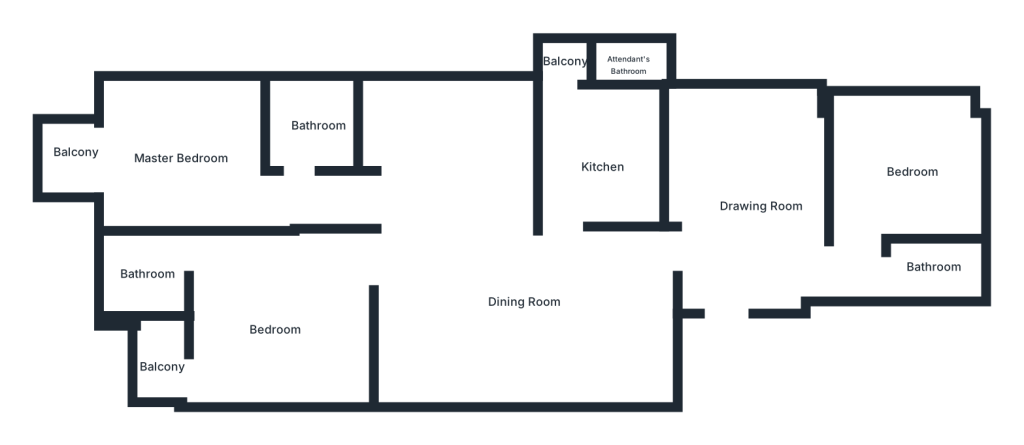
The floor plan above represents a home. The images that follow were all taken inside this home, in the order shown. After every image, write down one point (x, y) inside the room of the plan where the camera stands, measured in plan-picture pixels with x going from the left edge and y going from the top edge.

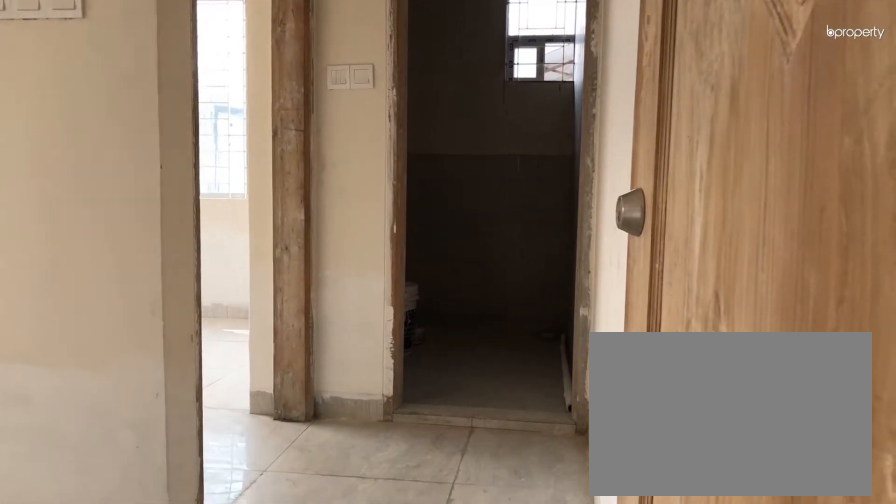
(764, 208)
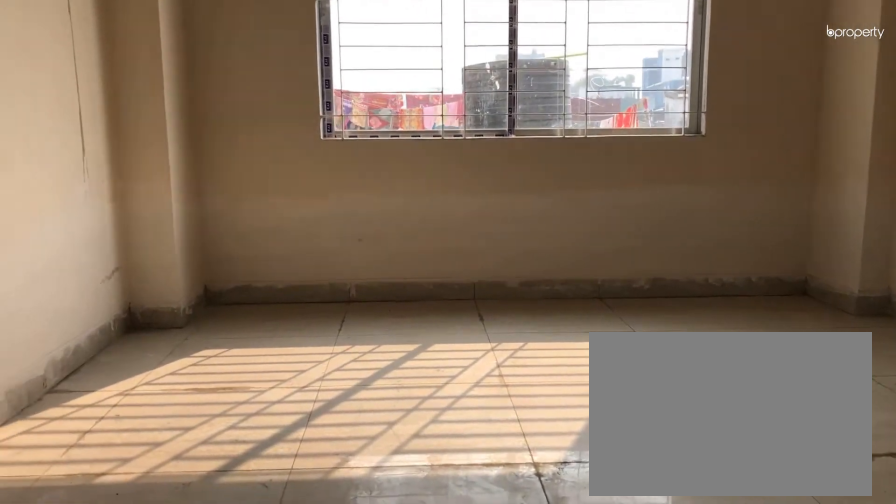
(764, 208)
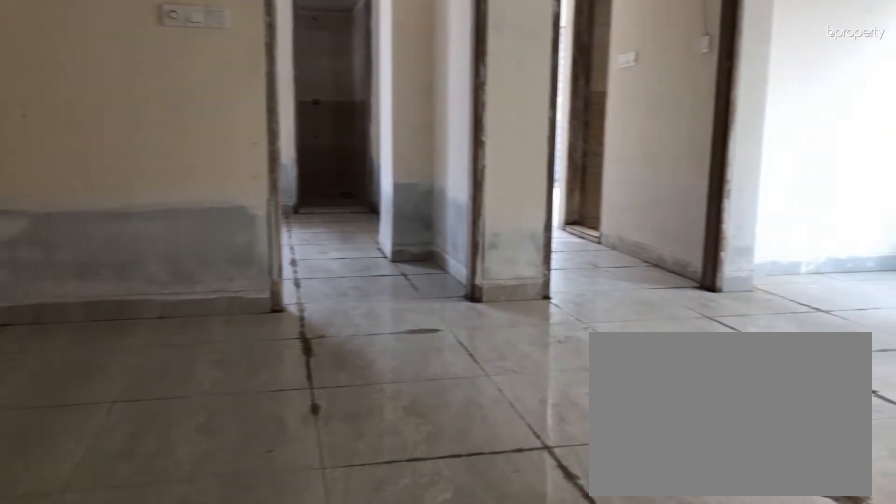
(529, 306)
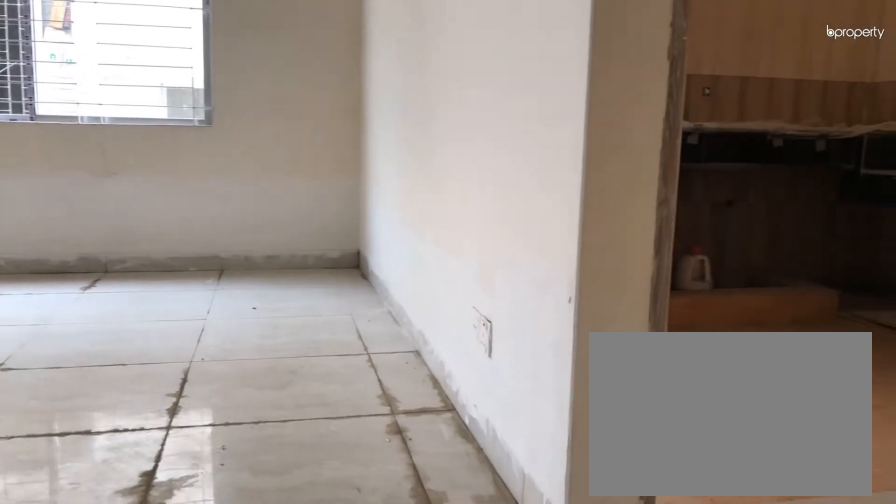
(529, 306)
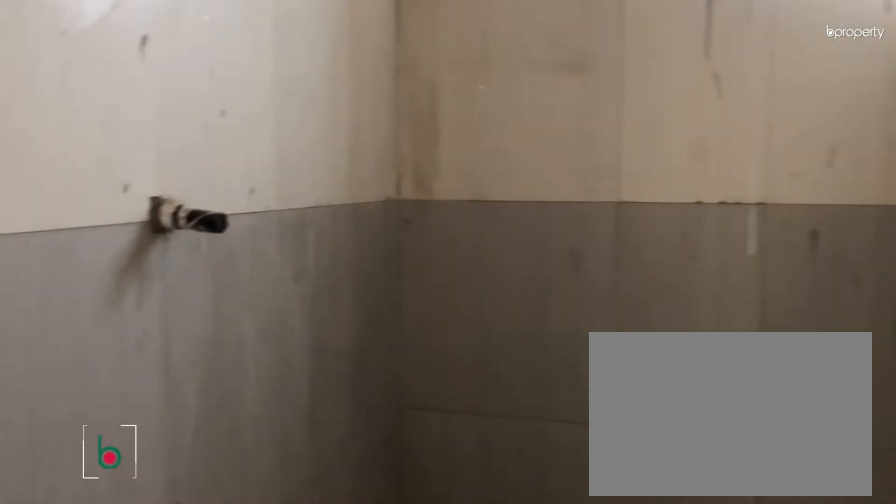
(935, 267)
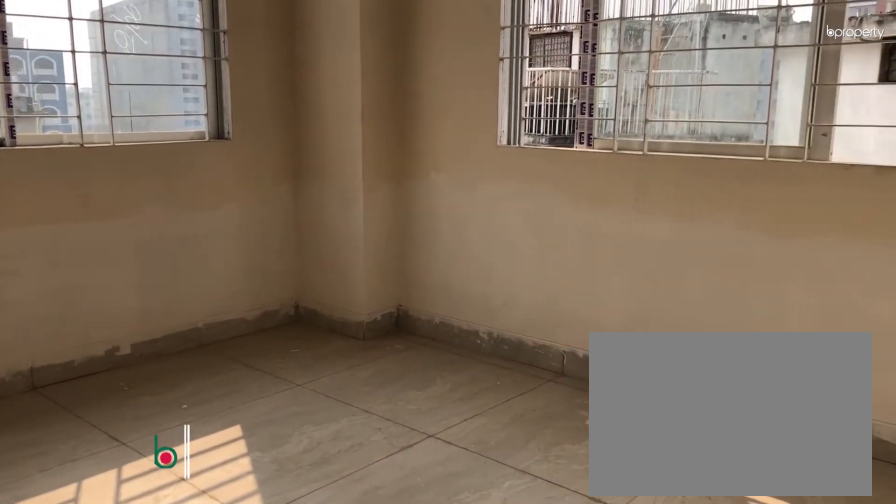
(915, 171)
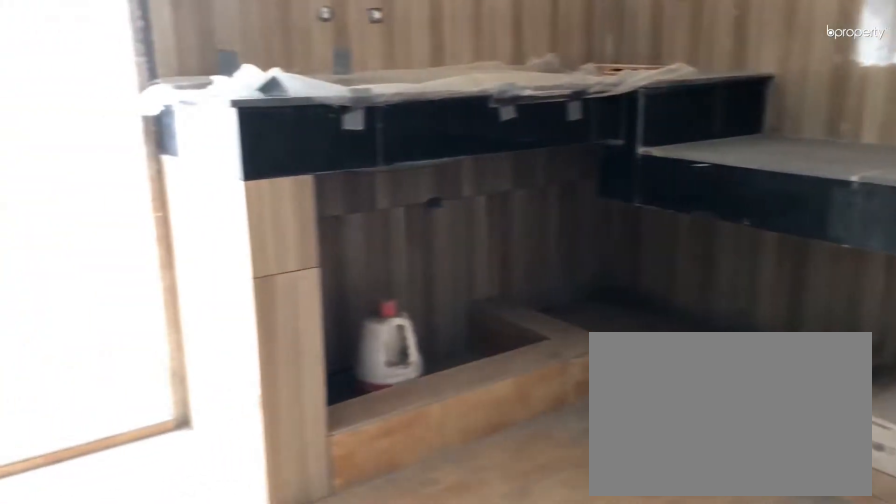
(605, 169)
